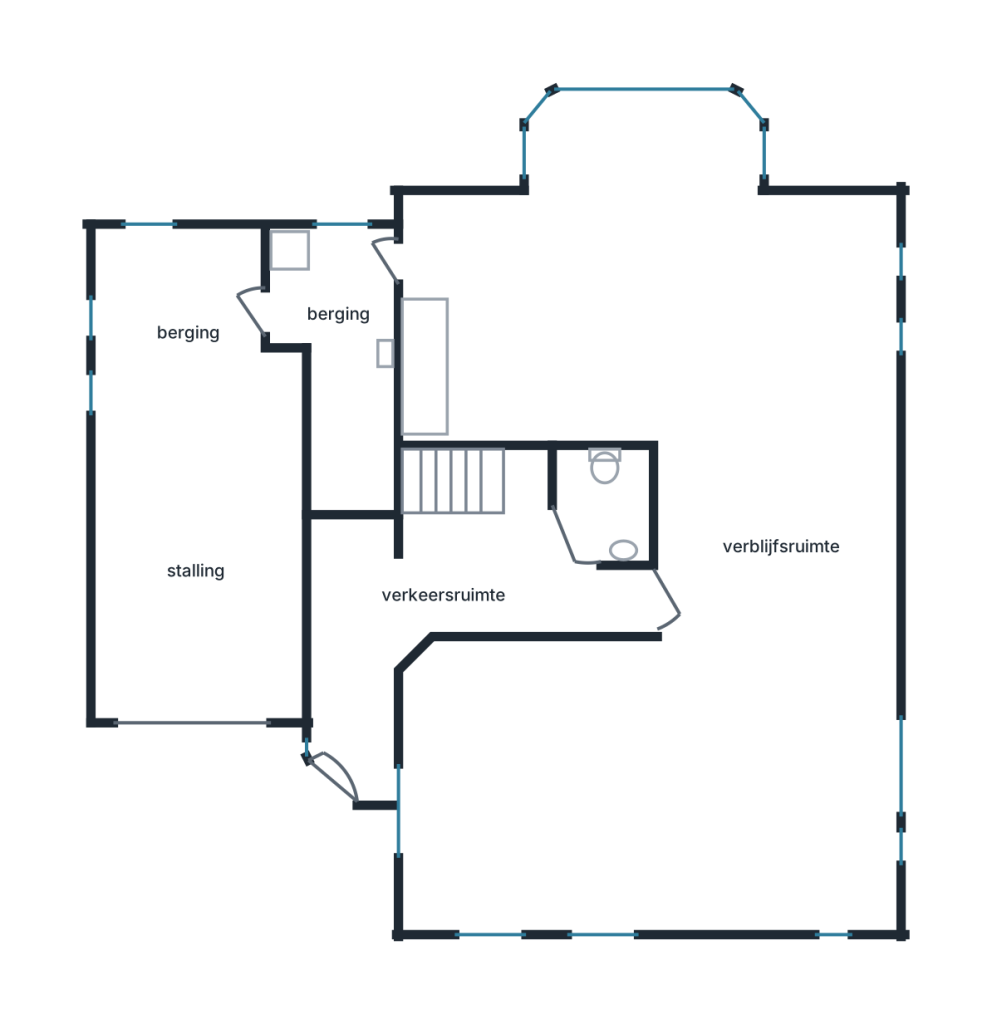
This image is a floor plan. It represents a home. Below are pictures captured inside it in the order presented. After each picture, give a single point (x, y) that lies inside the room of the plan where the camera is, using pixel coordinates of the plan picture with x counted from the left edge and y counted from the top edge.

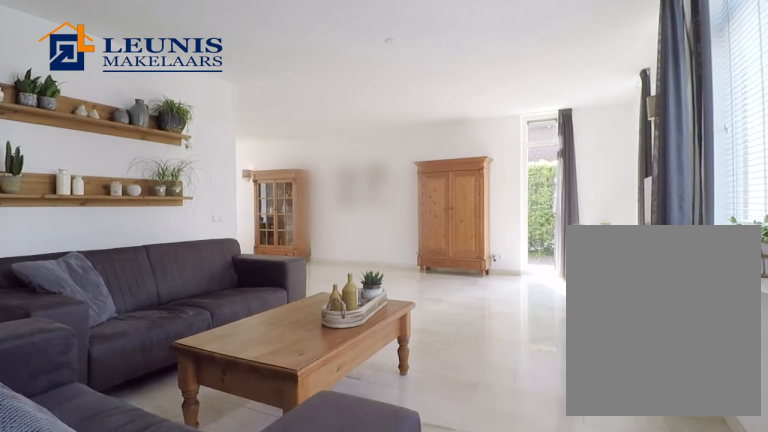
(656, 710)
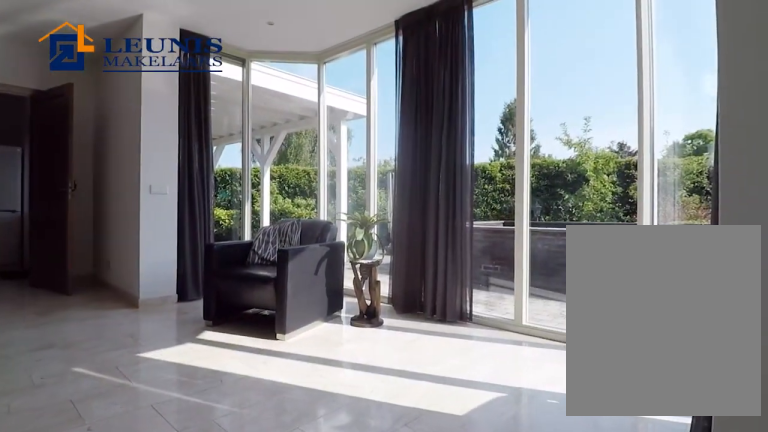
(652, 273)
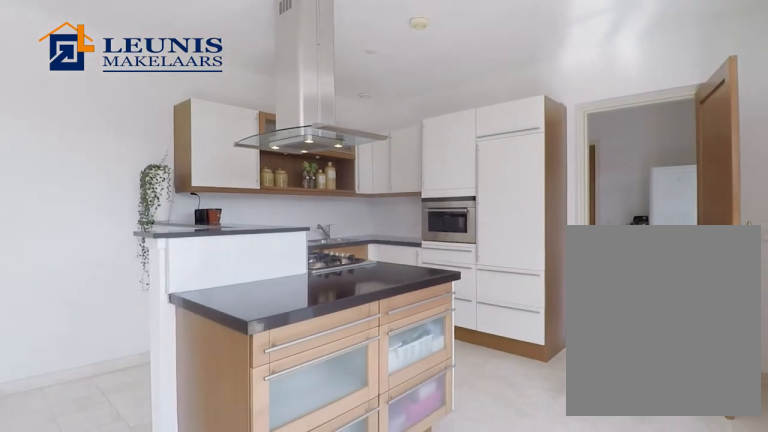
(652, 273)
